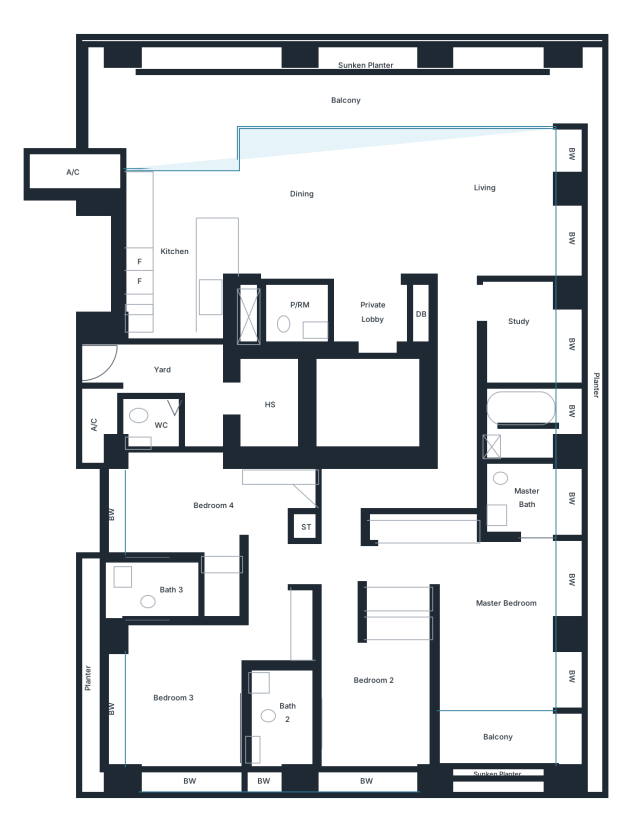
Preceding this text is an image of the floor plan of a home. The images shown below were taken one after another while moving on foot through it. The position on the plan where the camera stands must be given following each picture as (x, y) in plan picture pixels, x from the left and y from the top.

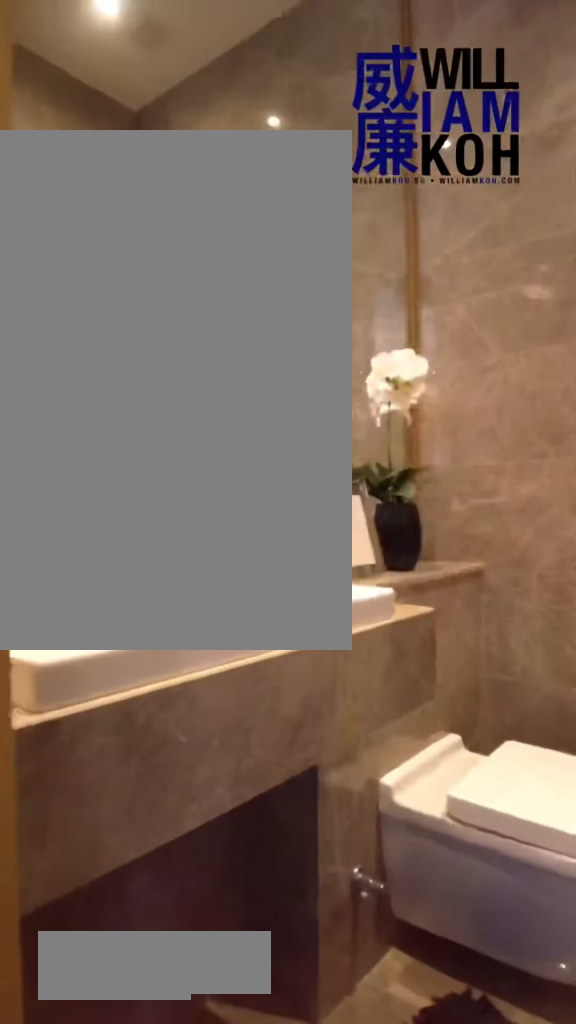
(302, 312)
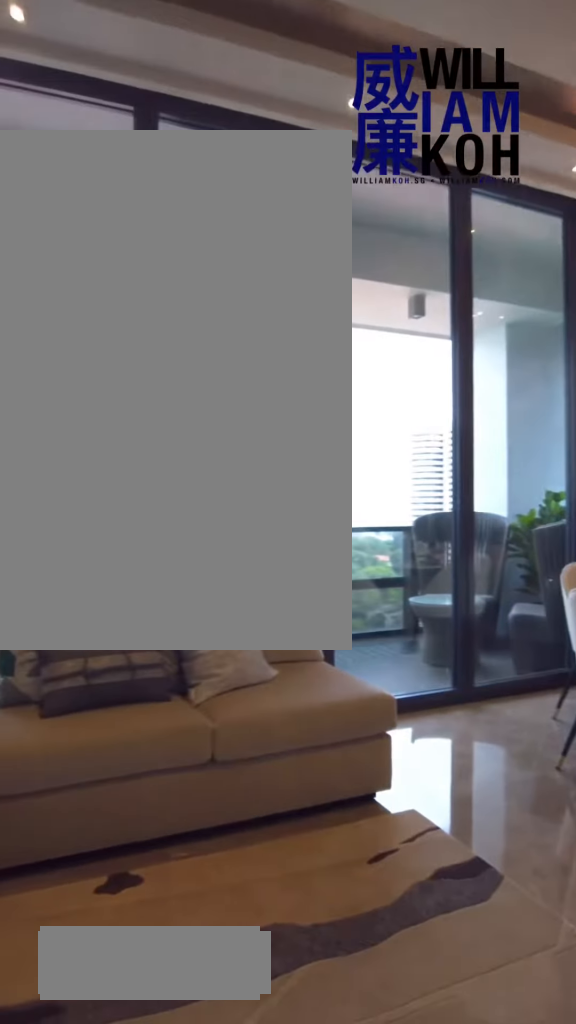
(374, 249)
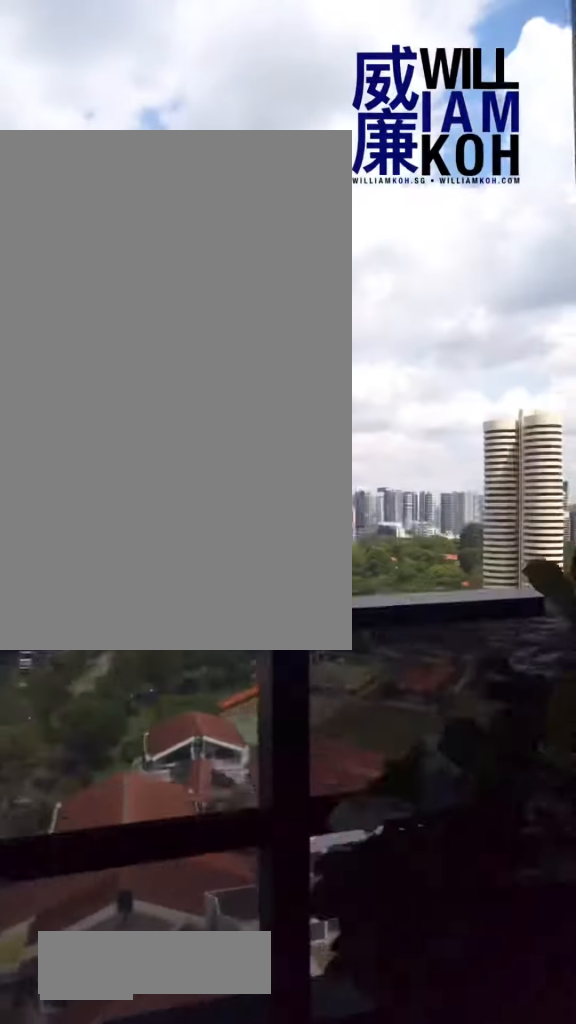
(210, 105)
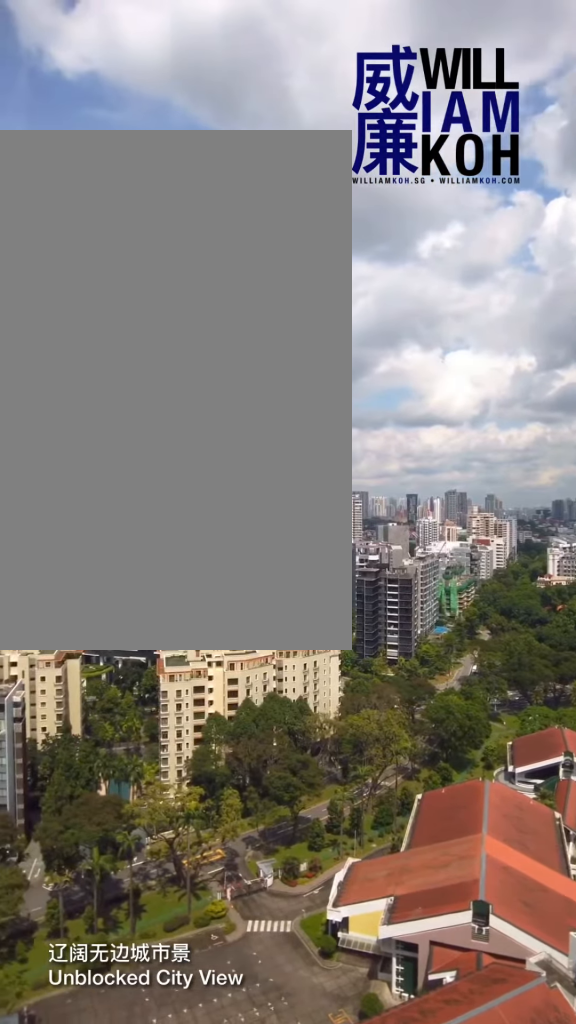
(219, 79)
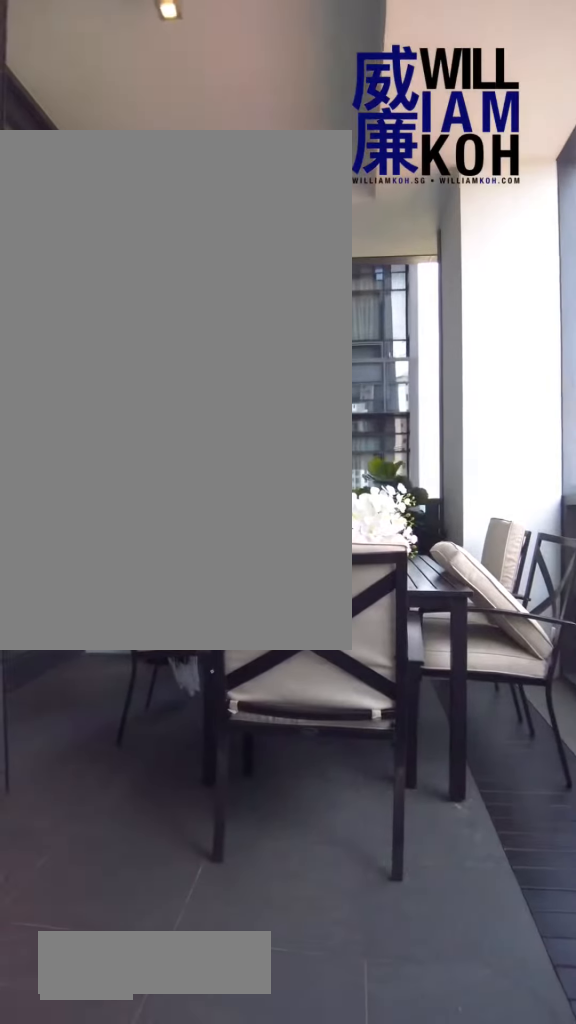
(244, 90)
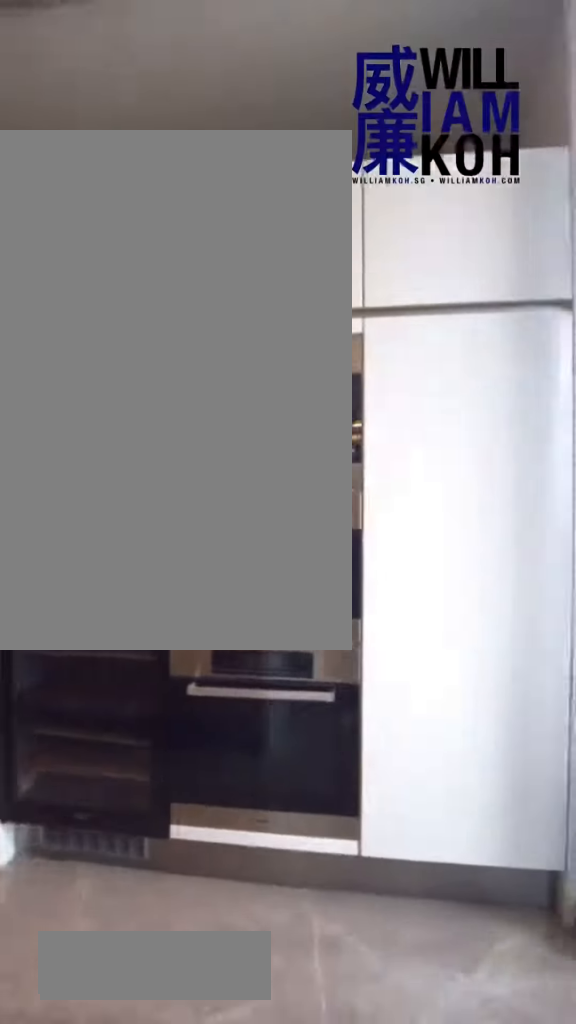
(220, 195)
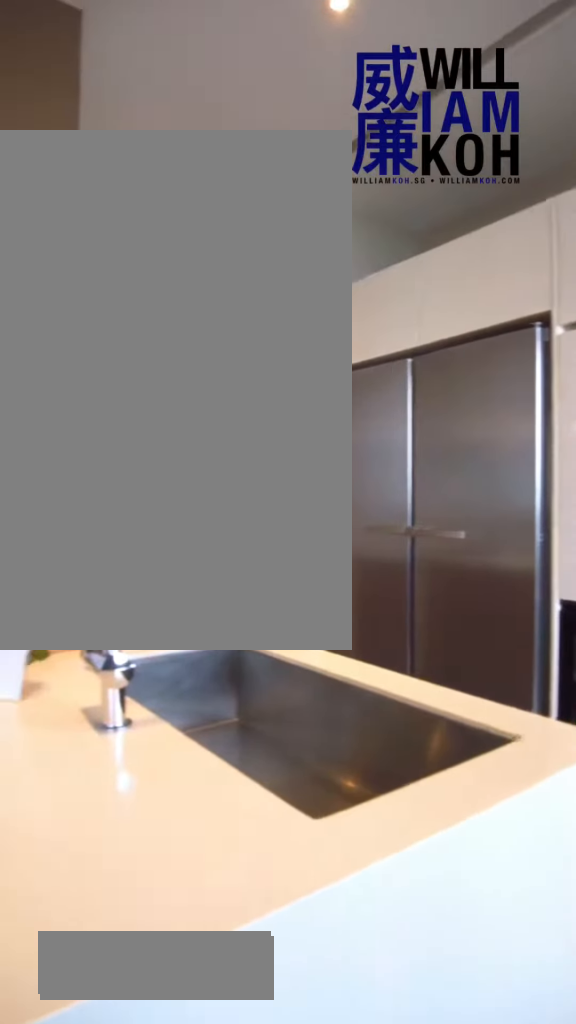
(221, 195)
